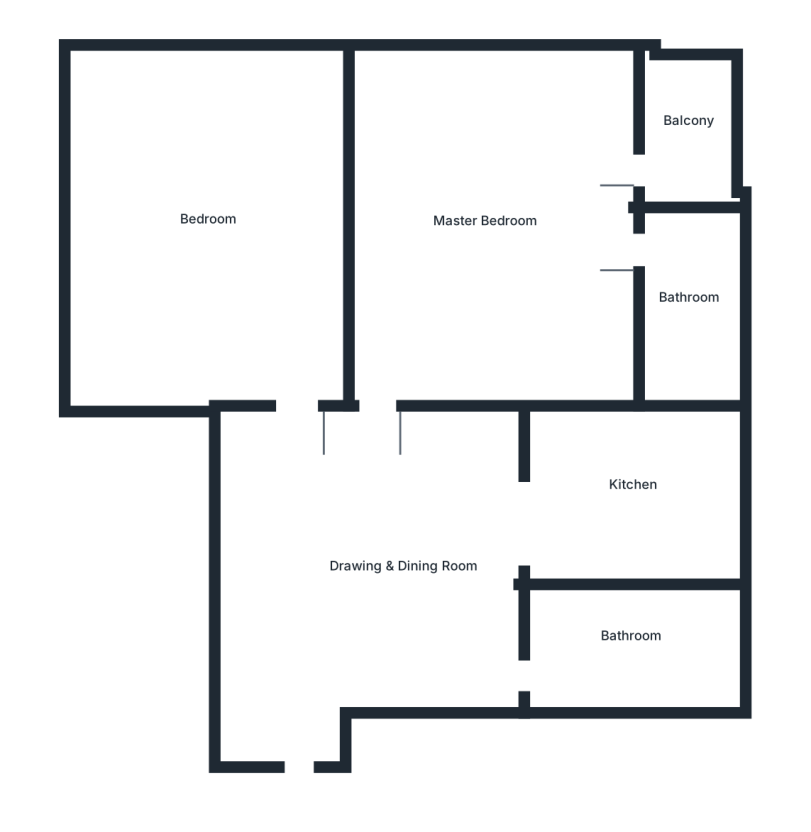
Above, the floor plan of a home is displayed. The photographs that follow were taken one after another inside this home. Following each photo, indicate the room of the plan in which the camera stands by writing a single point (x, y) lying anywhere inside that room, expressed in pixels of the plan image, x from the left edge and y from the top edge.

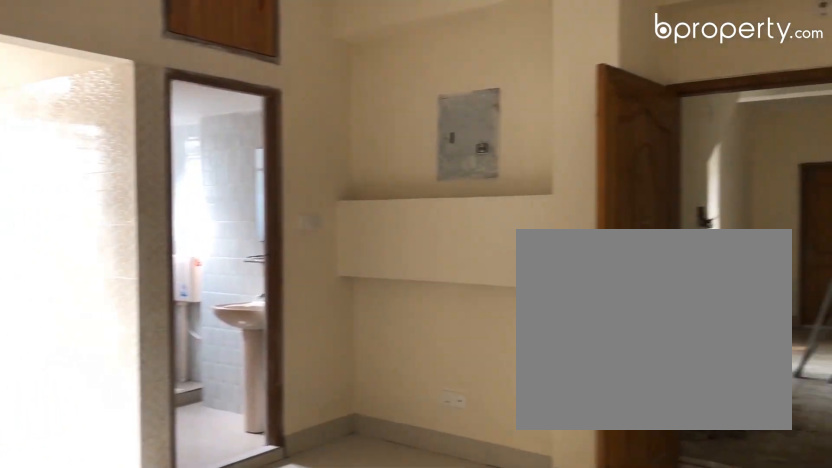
(357, 566)
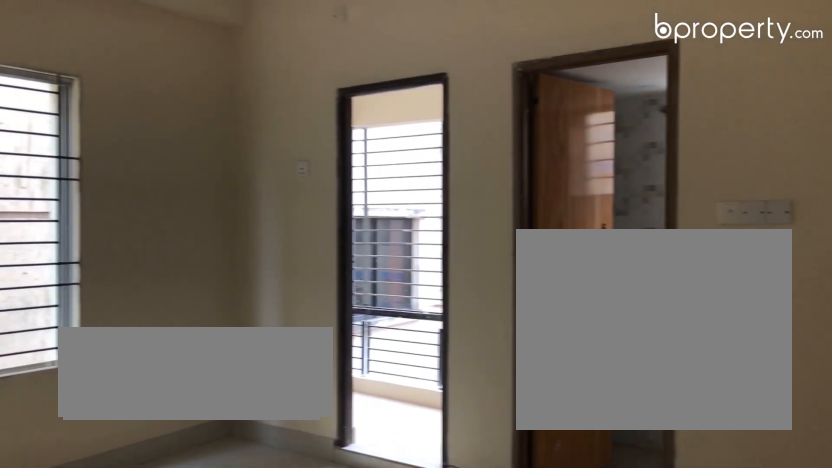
(473, 221)
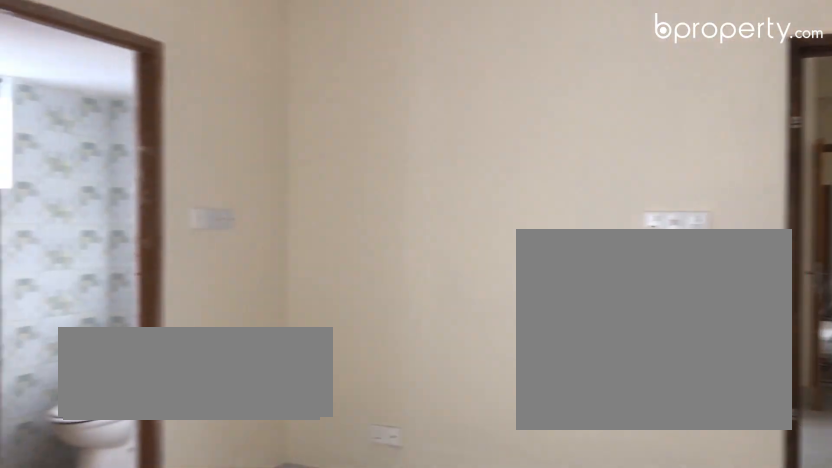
(472, 222)
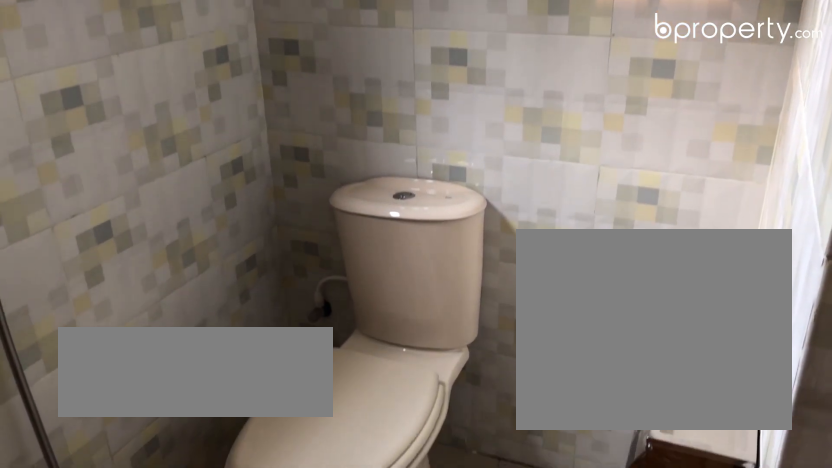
(688, 283)
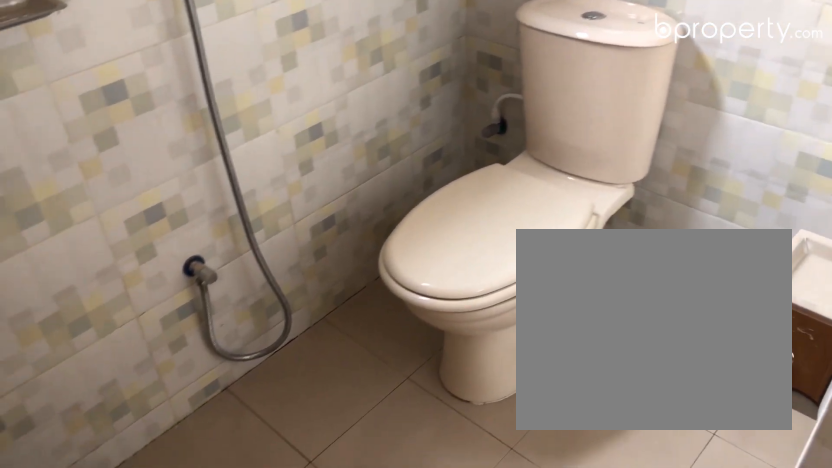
(688, 283)
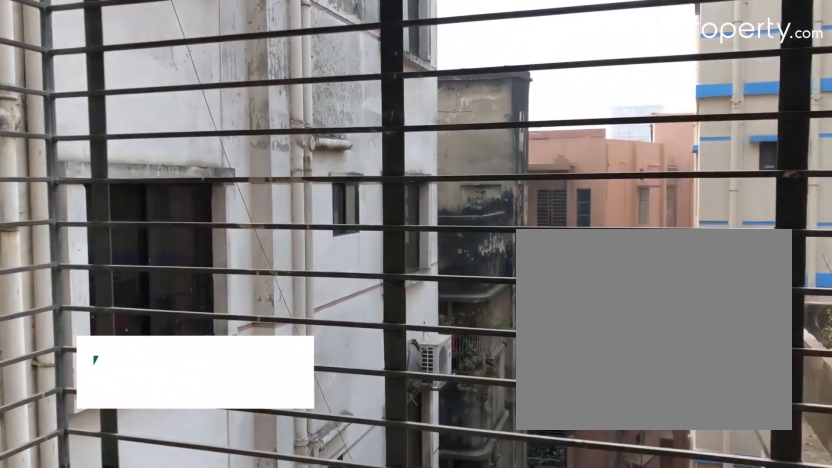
(694, 133)
